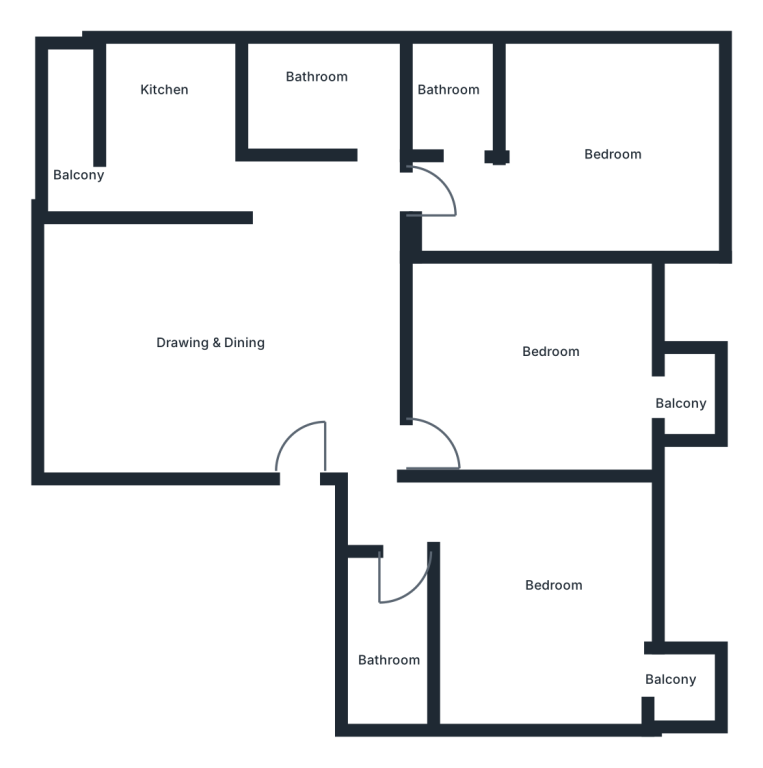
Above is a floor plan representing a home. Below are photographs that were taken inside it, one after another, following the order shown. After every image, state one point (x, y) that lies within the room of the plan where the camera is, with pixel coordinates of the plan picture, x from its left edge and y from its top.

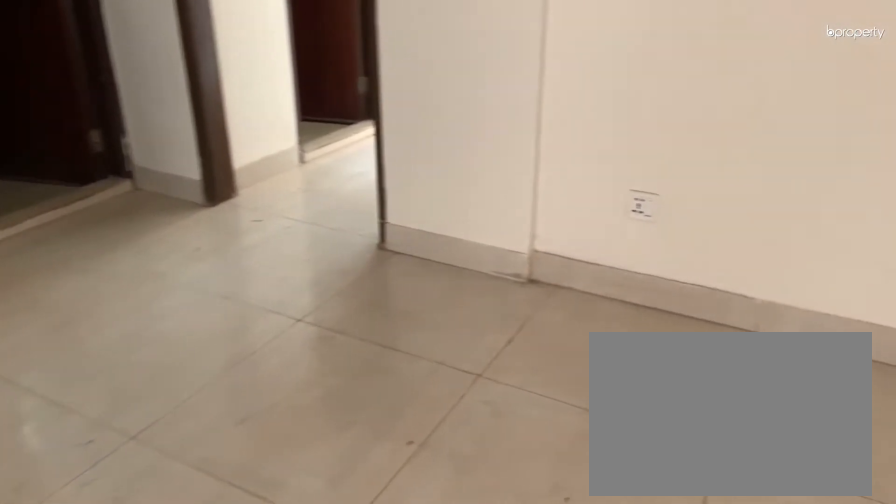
(245, 335)
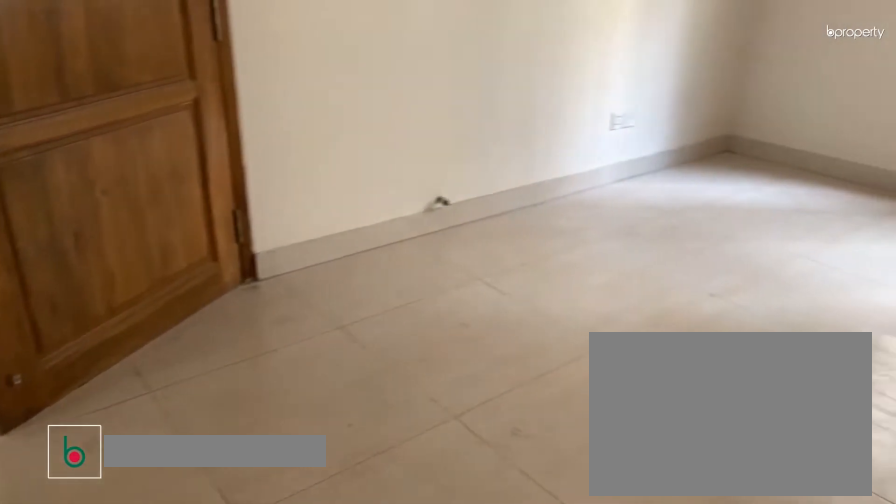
(245, 335)
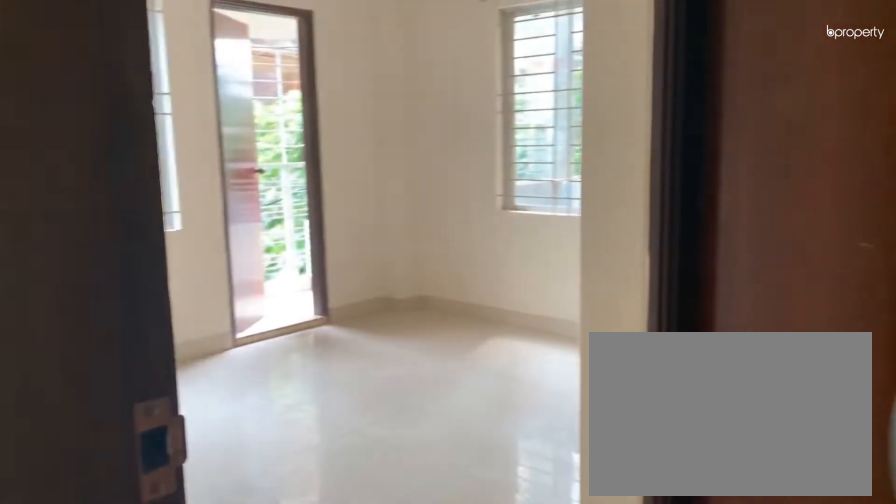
(395, 510)
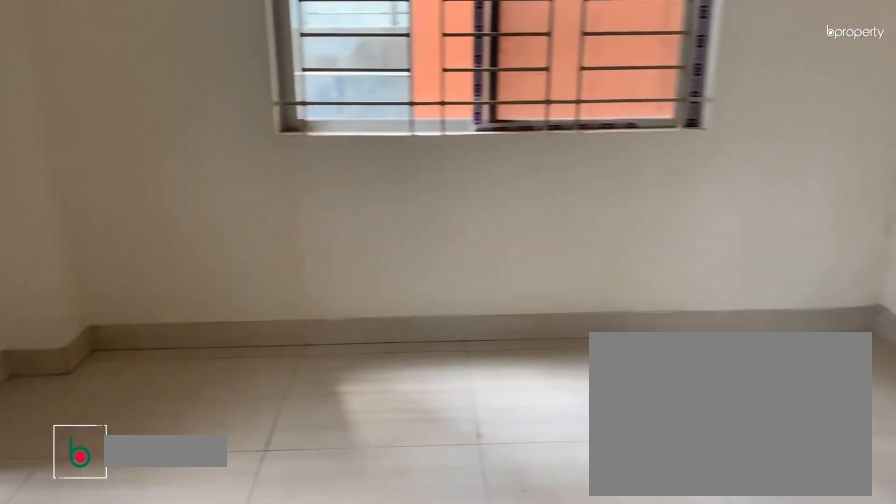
(550, 623)
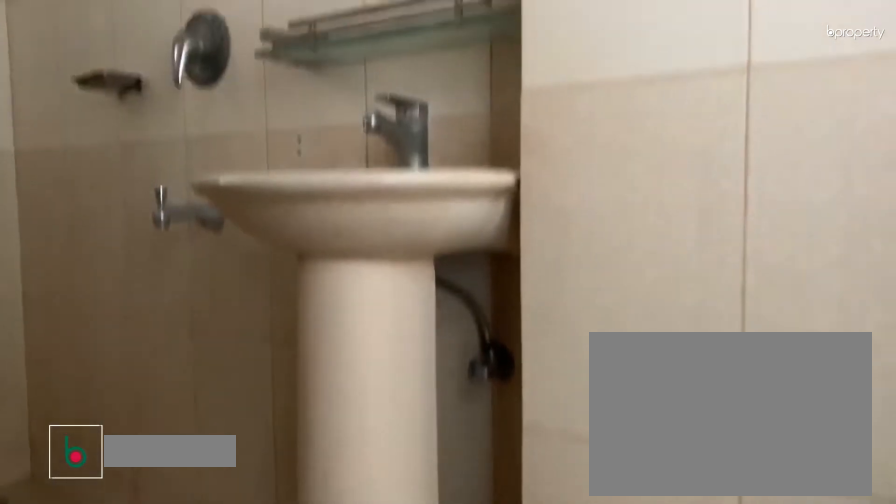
(390, 619)
